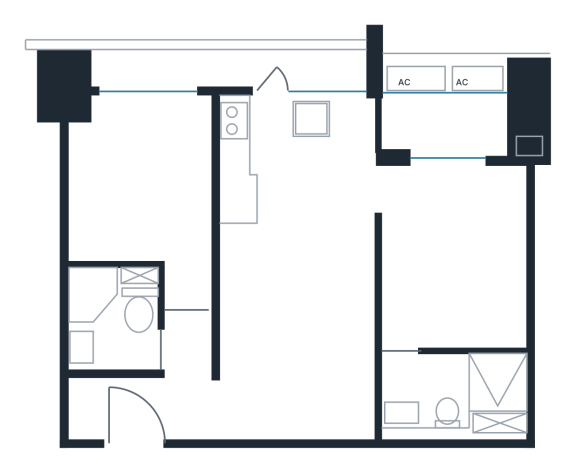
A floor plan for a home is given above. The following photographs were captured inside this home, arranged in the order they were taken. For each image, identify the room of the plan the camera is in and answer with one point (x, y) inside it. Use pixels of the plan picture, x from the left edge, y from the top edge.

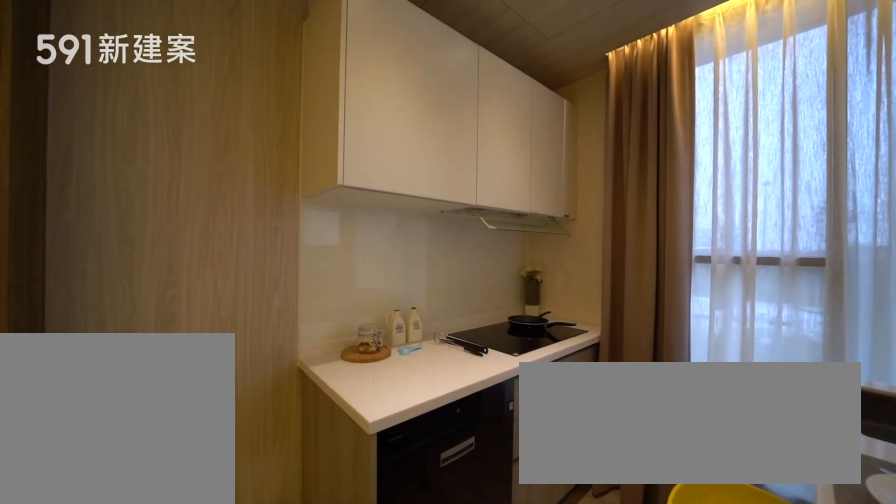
(259, 143)
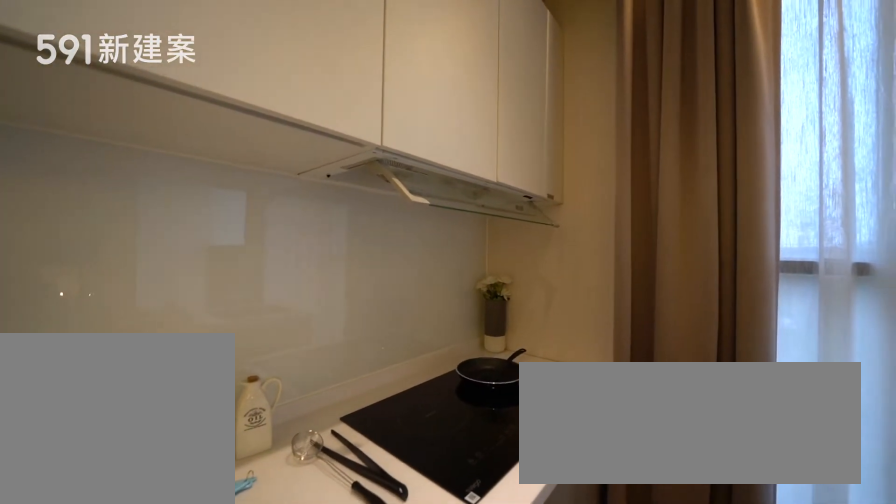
(259, 143)
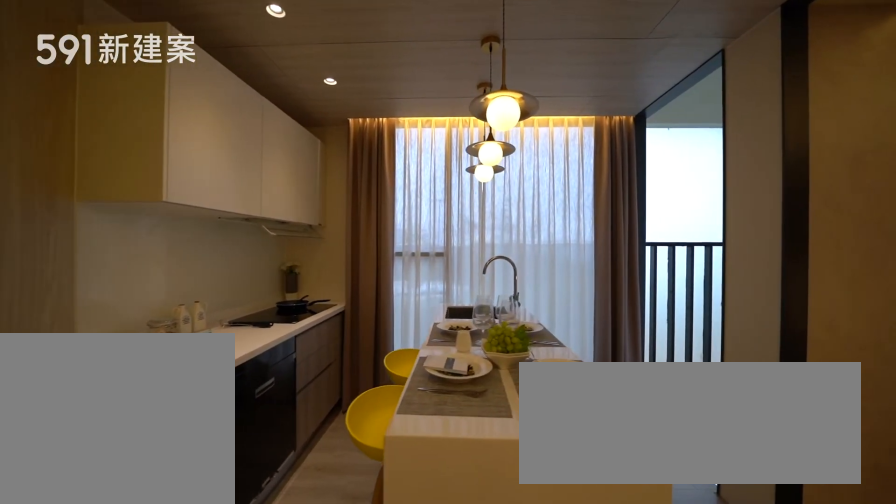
(311, 178)
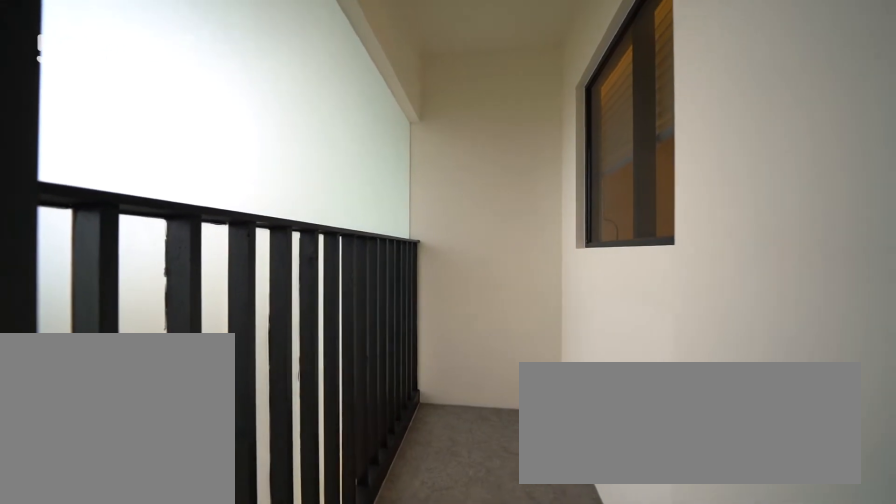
(449, 126)
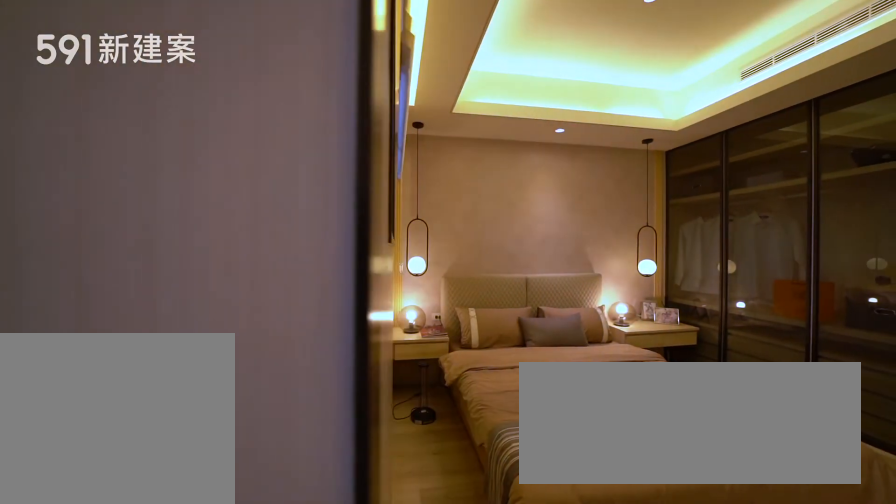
(454, 259)
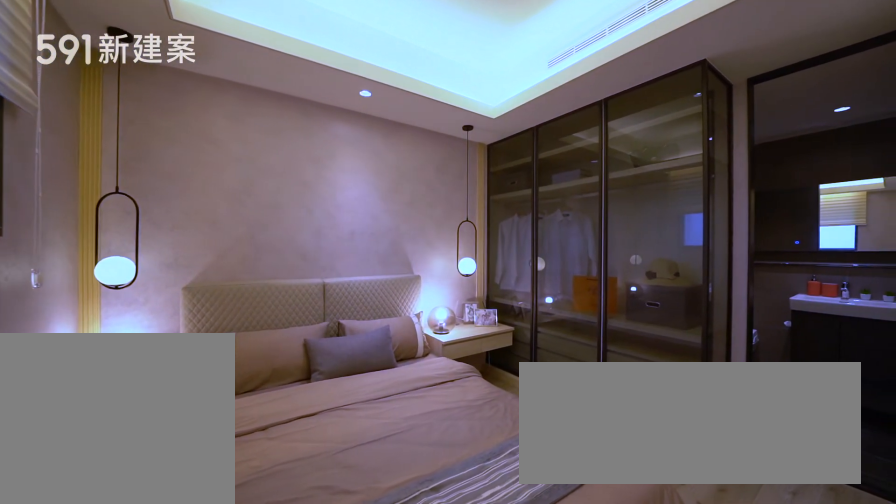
(454, 259)
